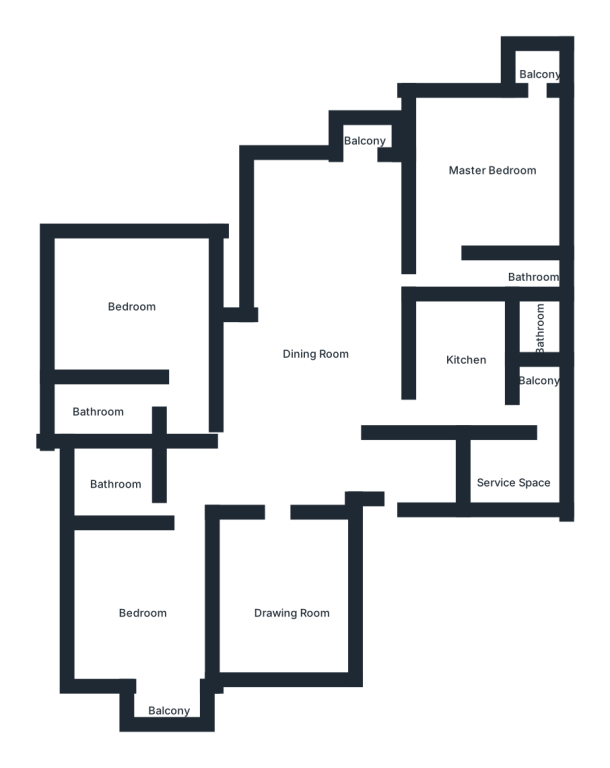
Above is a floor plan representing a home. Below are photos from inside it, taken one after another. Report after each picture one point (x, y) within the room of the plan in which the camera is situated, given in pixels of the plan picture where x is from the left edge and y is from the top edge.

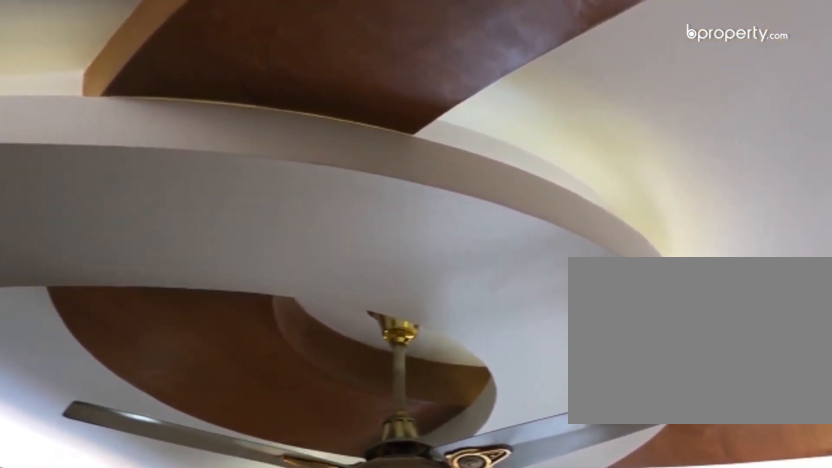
(340, 261)
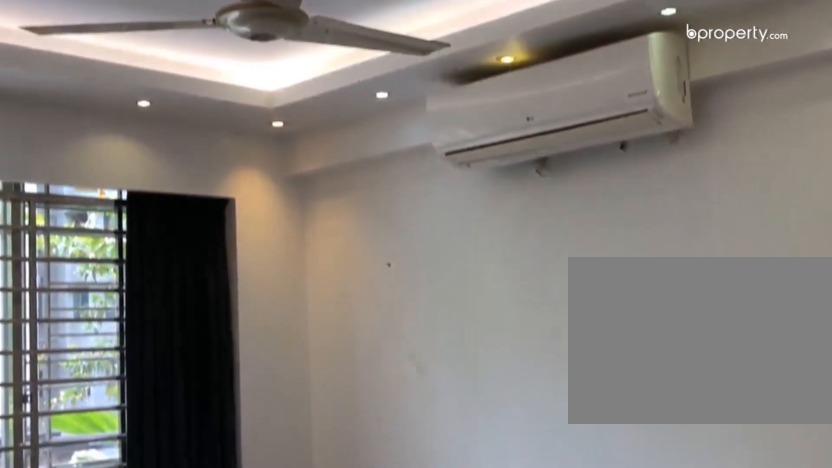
(466, 184)
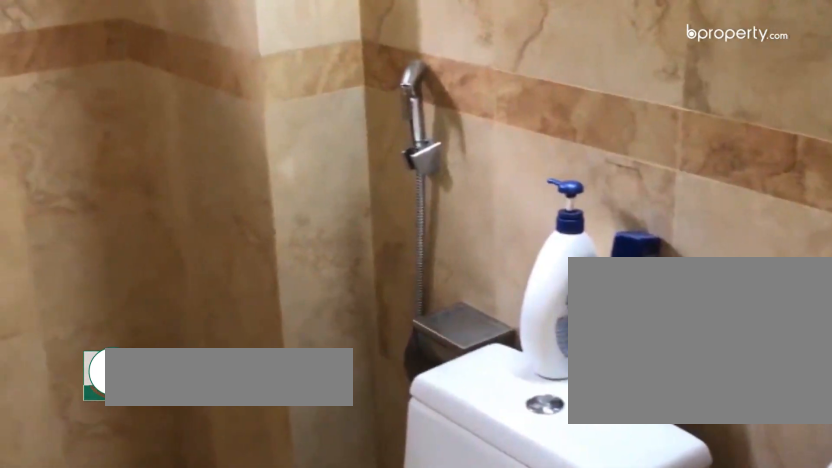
(508, 274)
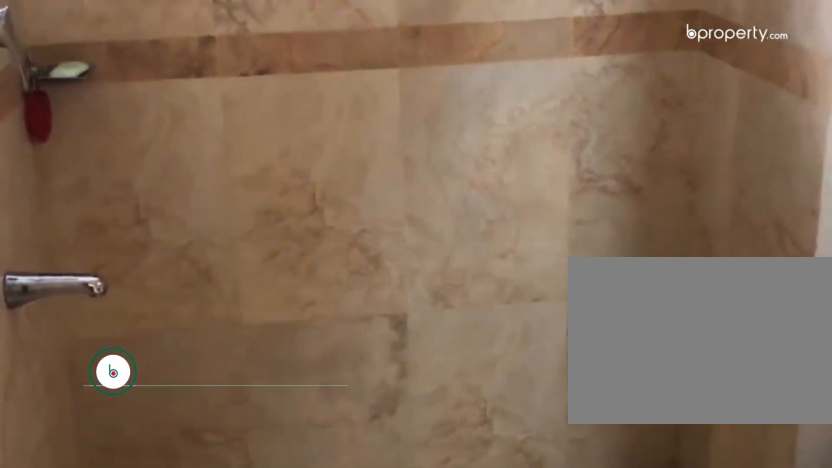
(508, 274)
